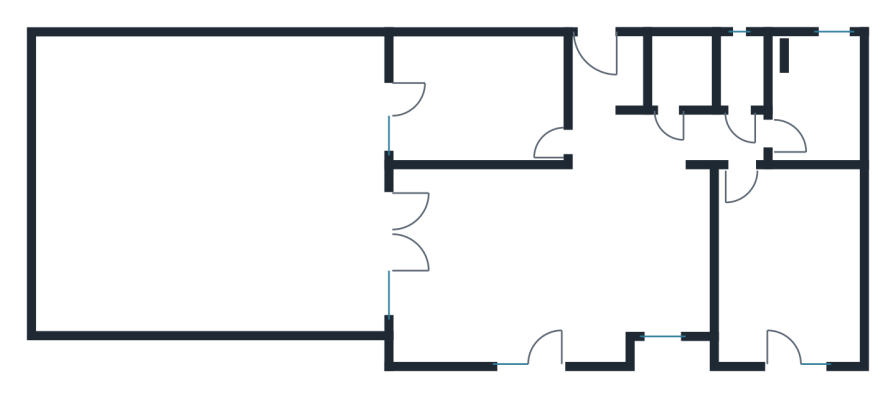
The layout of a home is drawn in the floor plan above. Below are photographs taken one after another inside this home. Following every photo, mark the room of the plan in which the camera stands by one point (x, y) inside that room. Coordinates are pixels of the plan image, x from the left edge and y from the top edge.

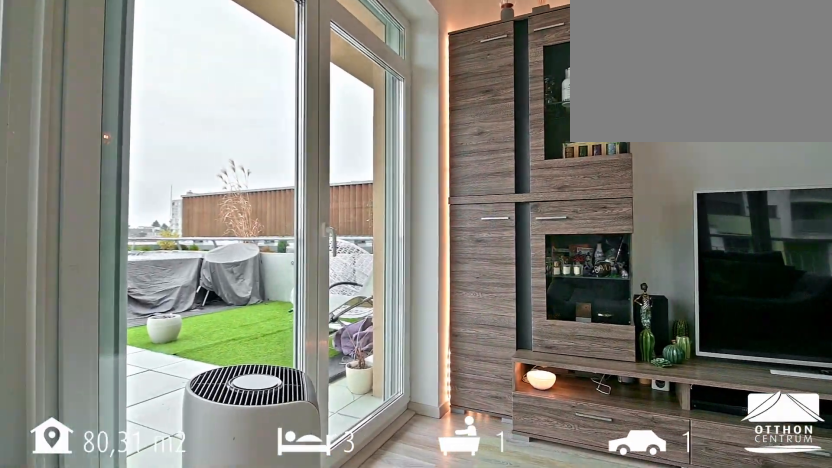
(525, 258)
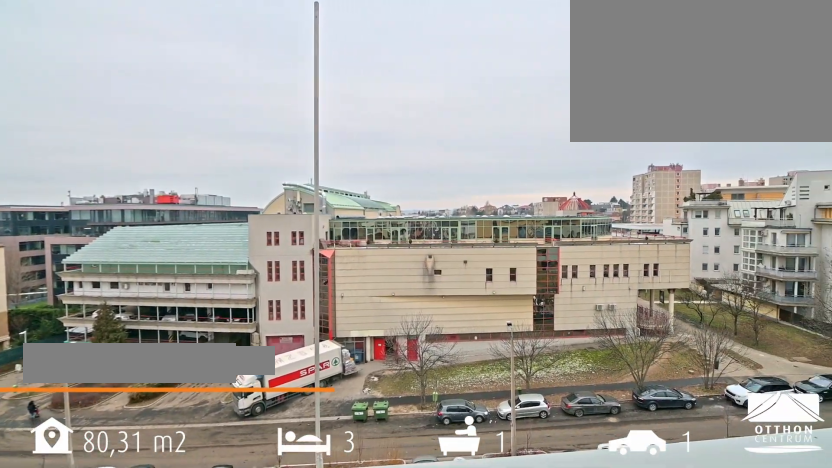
(207, 181)
